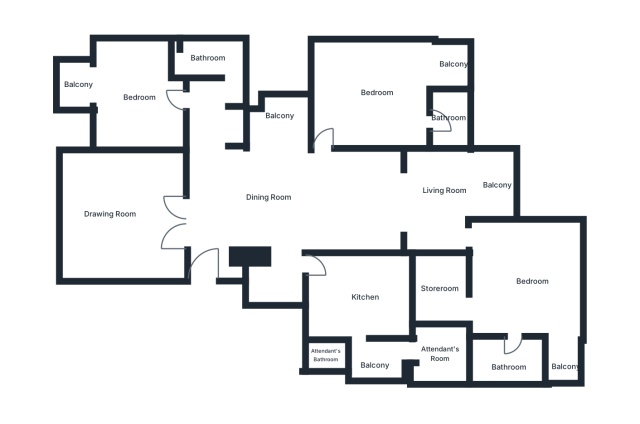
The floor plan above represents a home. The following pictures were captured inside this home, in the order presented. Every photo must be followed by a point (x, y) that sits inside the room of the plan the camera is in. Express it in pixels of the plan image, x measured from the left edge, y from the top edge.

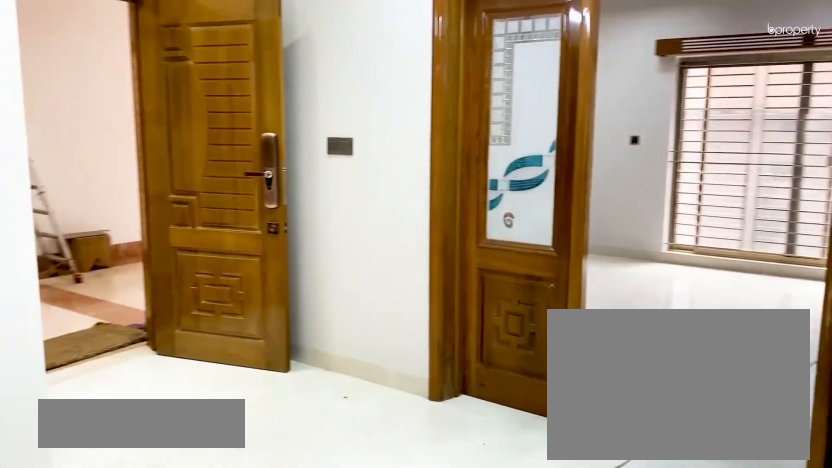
(212, 220)
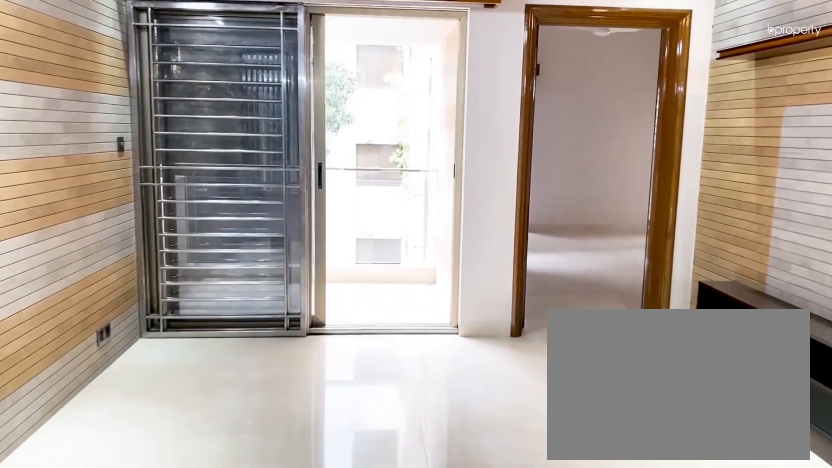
(431, 193)
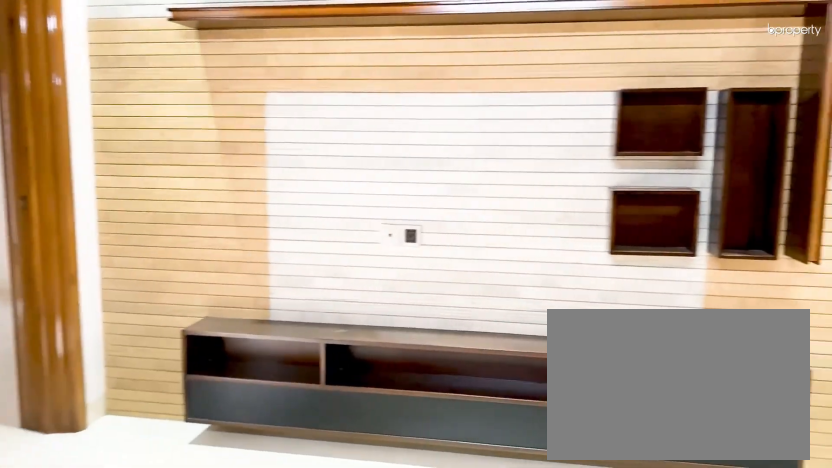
(431, 193)
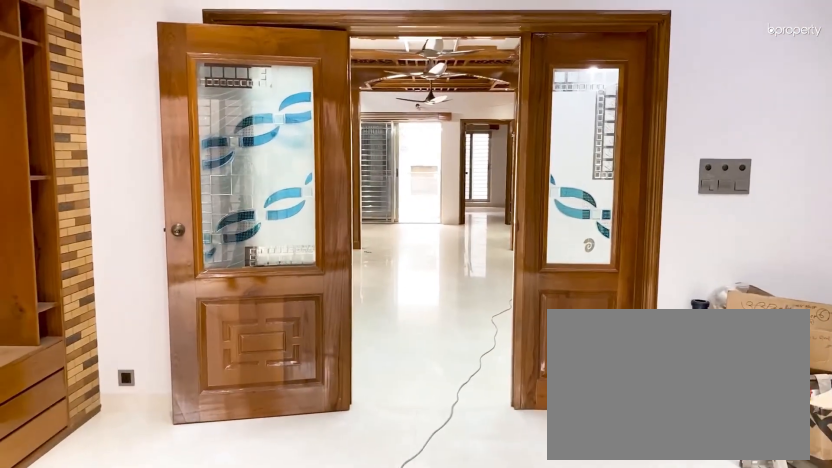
(110, 212)
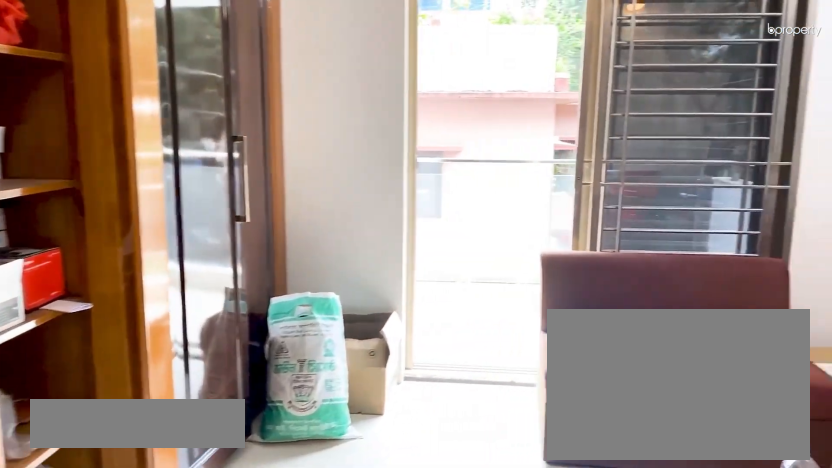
(181, 93)
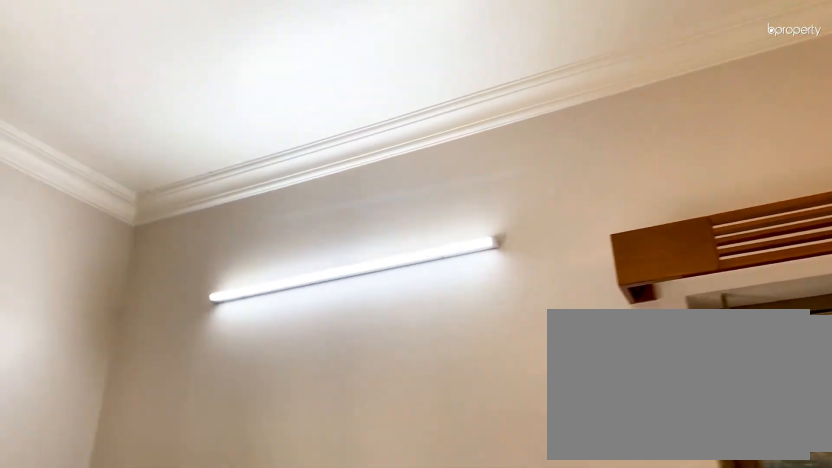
(139, 91)
